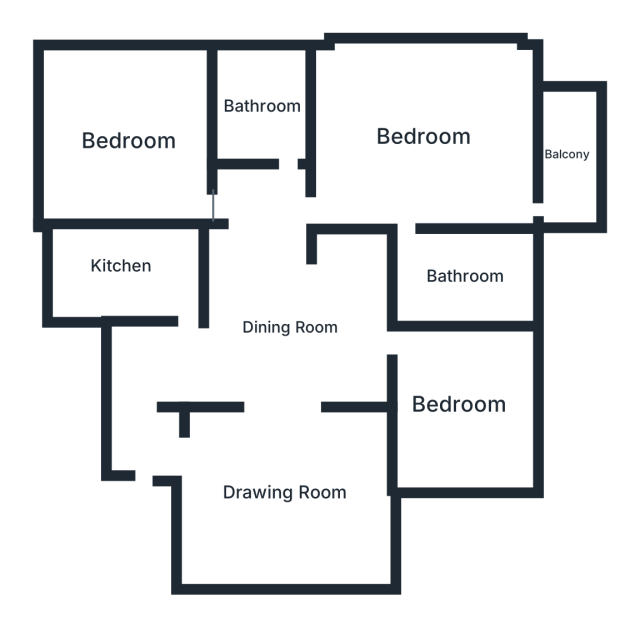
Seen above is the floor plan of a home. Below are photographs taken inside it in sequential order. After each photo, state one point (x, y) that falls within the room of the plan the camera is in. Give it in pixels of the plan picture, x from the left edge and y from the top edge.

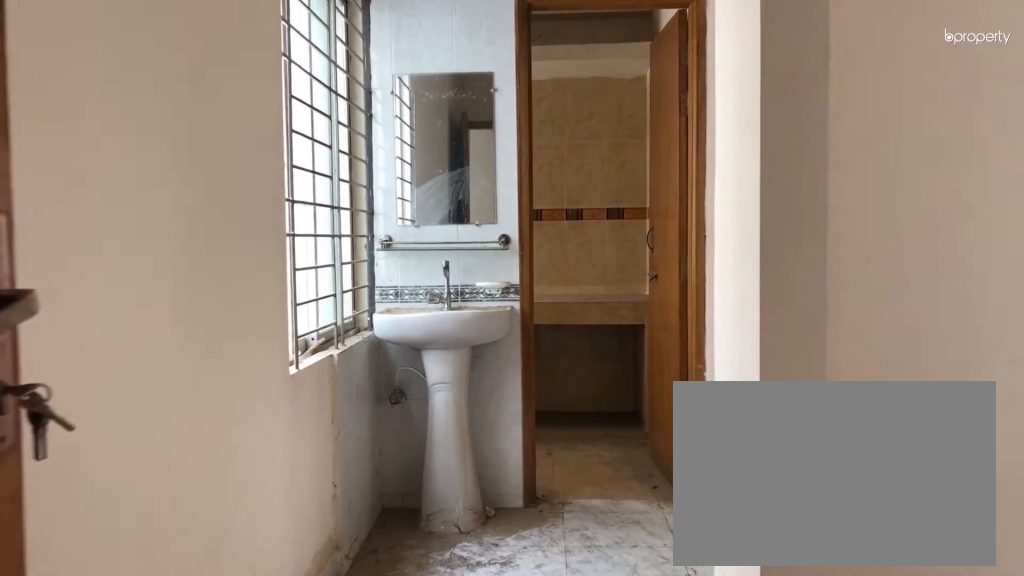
(147, 385)
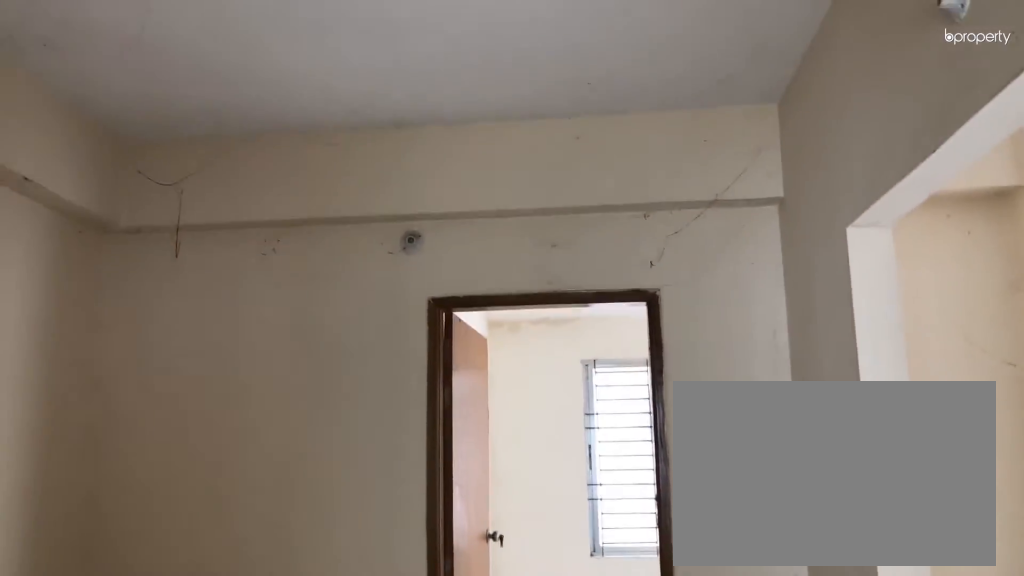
(290, 328)
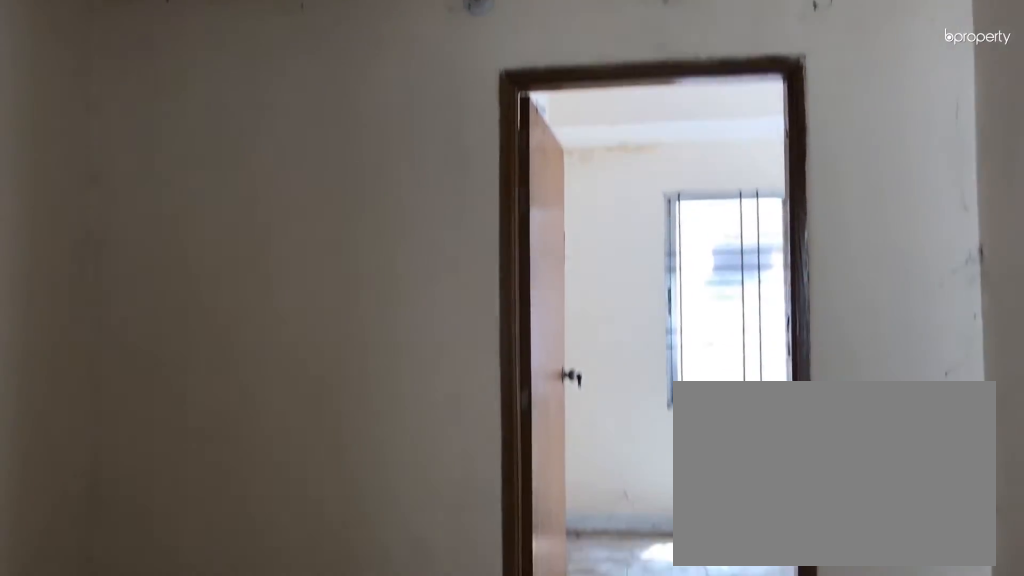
(290, 328)
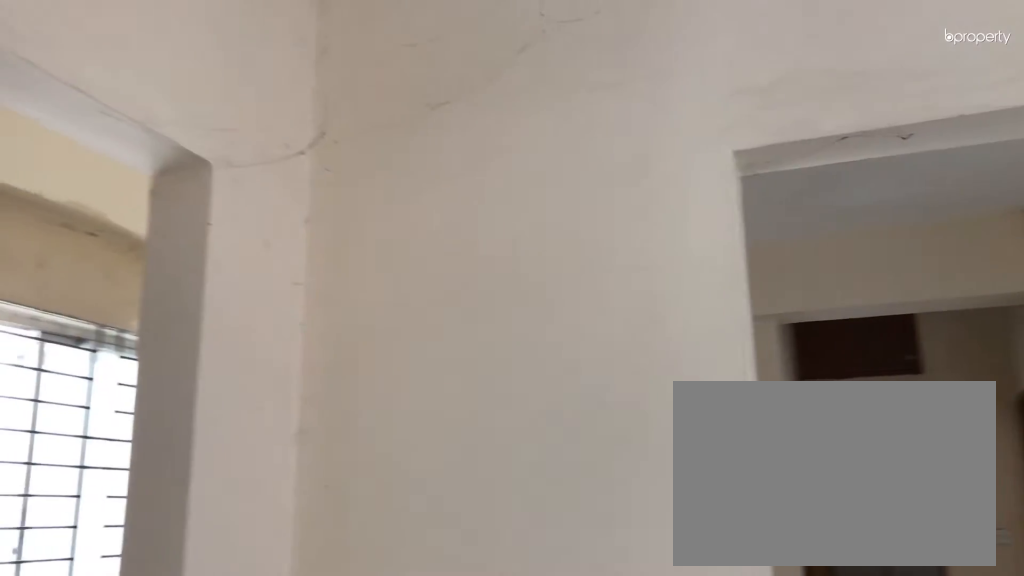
(295, 503)
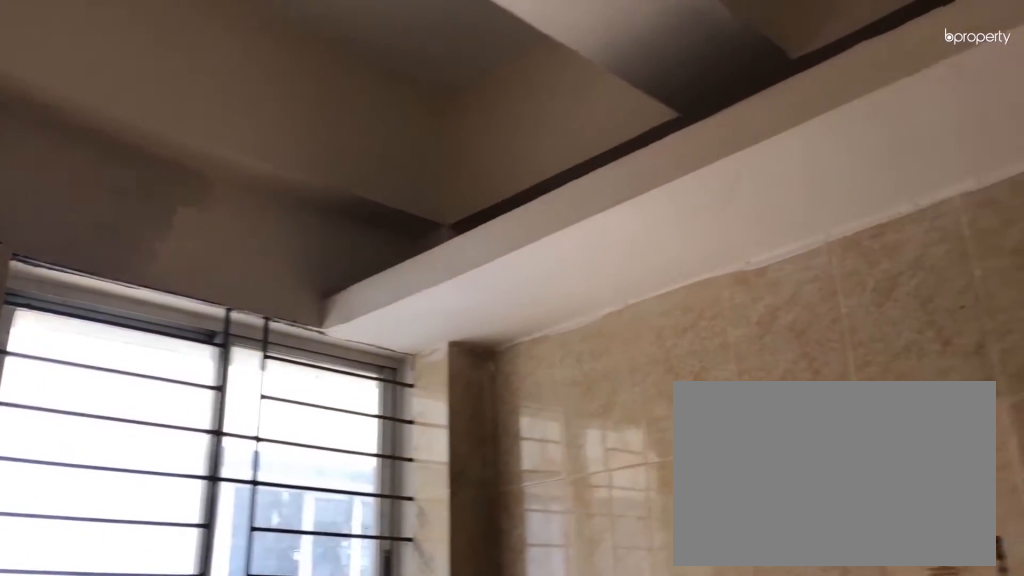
(121, 267)
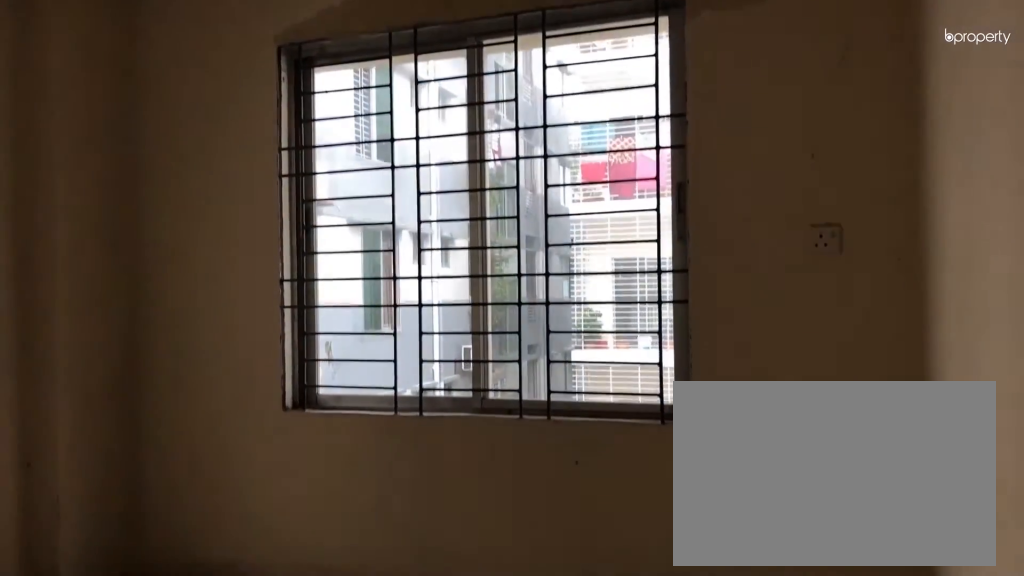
(125, 142)
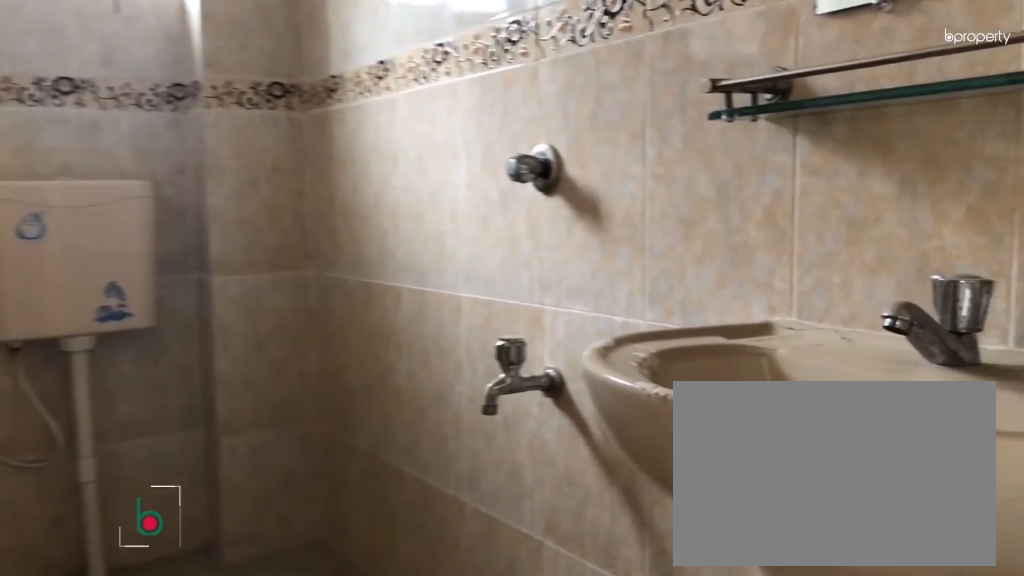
(265, 104)
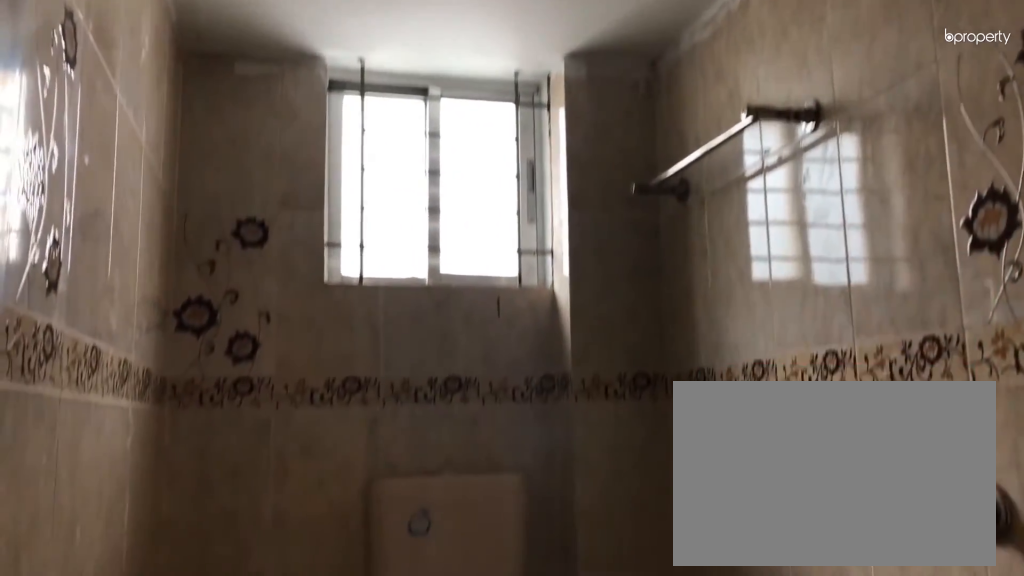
(265, 104)
